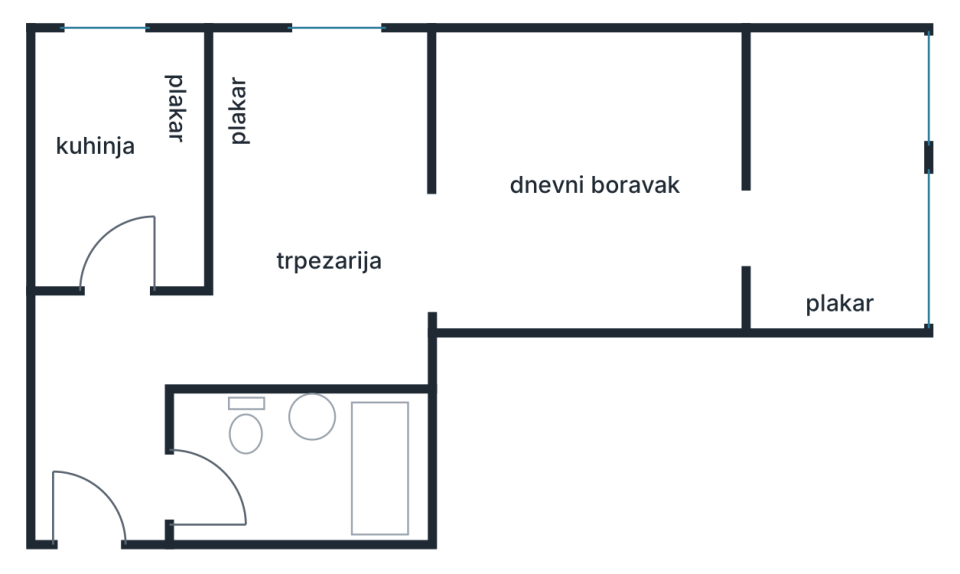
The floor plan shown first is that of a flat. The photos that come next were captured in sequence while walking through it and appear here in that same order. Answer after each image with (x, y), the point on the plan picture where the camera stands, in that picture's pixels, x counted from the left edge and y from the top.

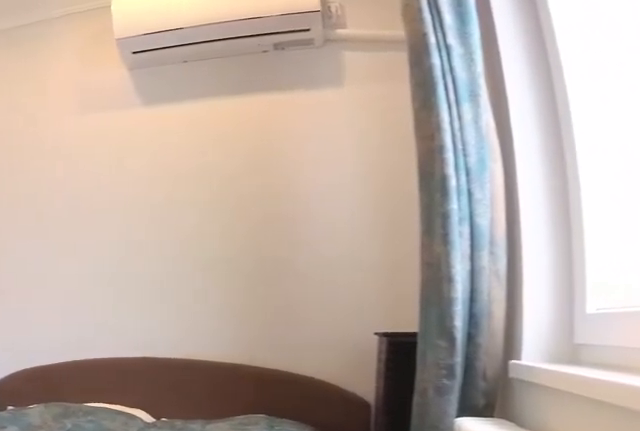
(869, 234)
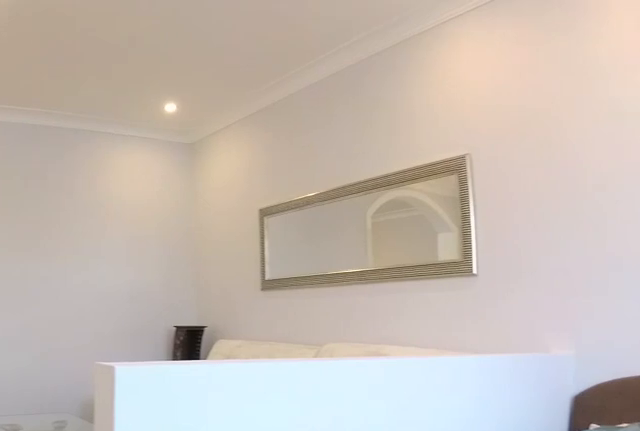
(879, 223)
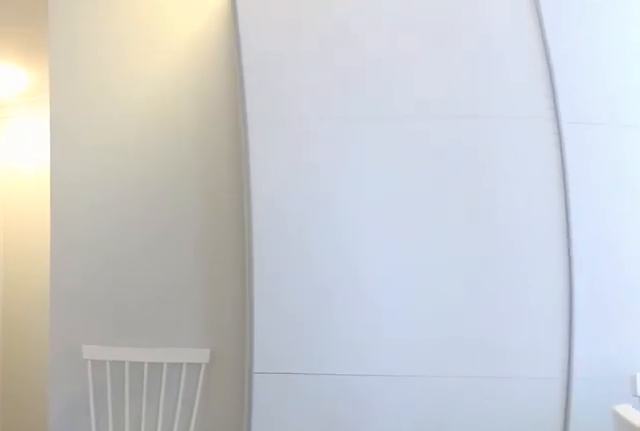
(443, 259)
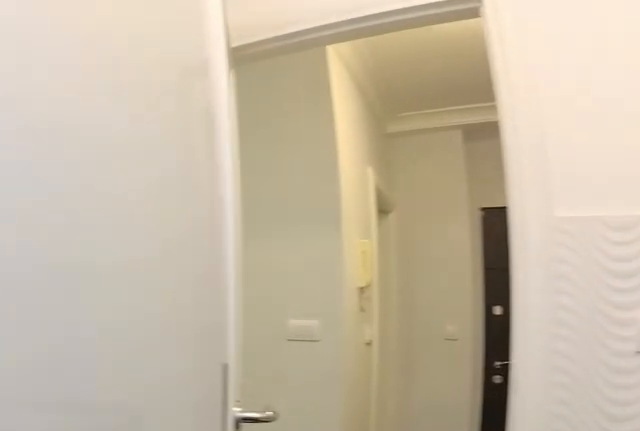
(121, 31)
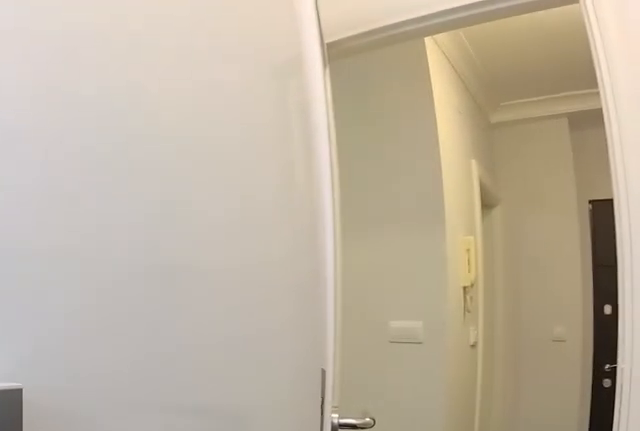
(121, 31)
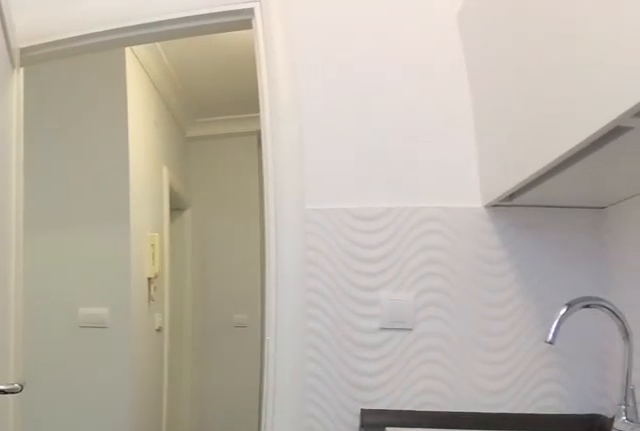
(121, 77)
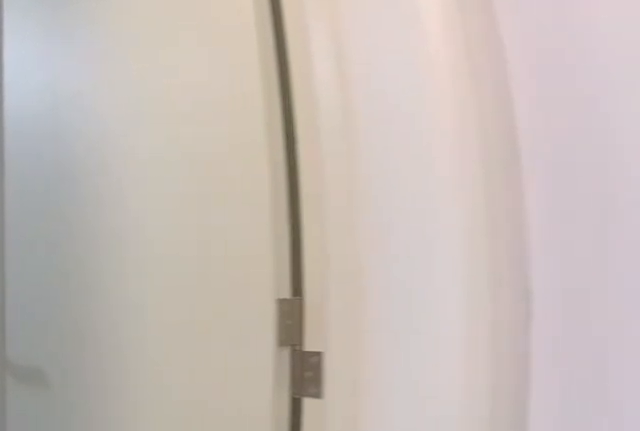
(126, 491)
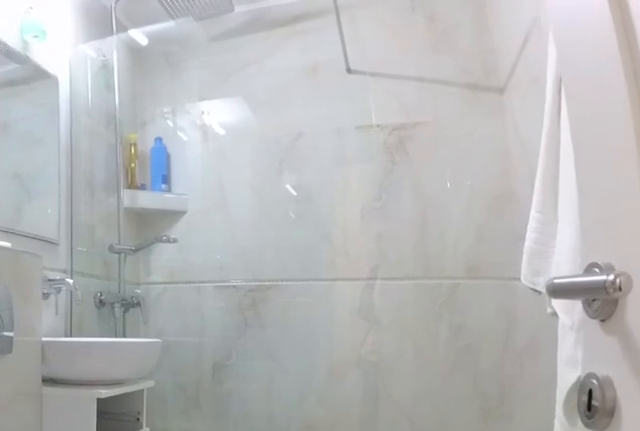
(168, 498)
